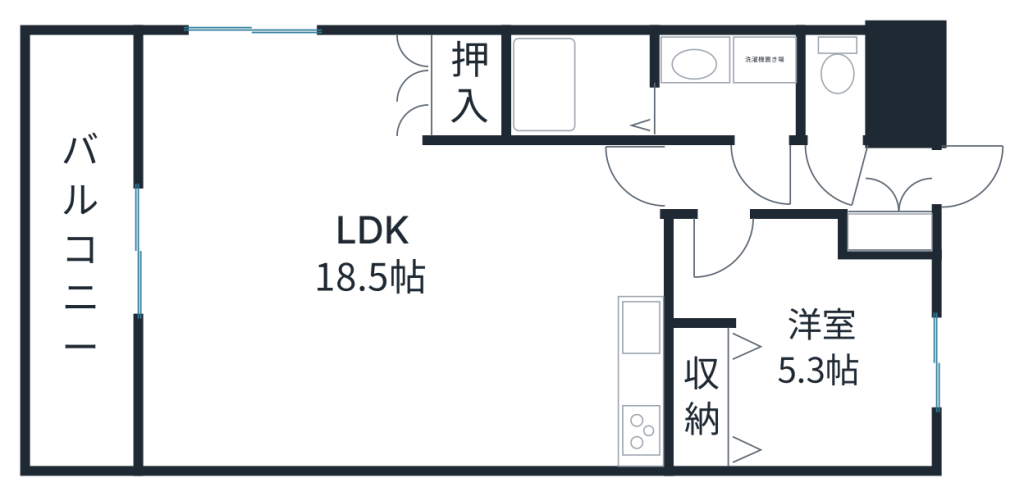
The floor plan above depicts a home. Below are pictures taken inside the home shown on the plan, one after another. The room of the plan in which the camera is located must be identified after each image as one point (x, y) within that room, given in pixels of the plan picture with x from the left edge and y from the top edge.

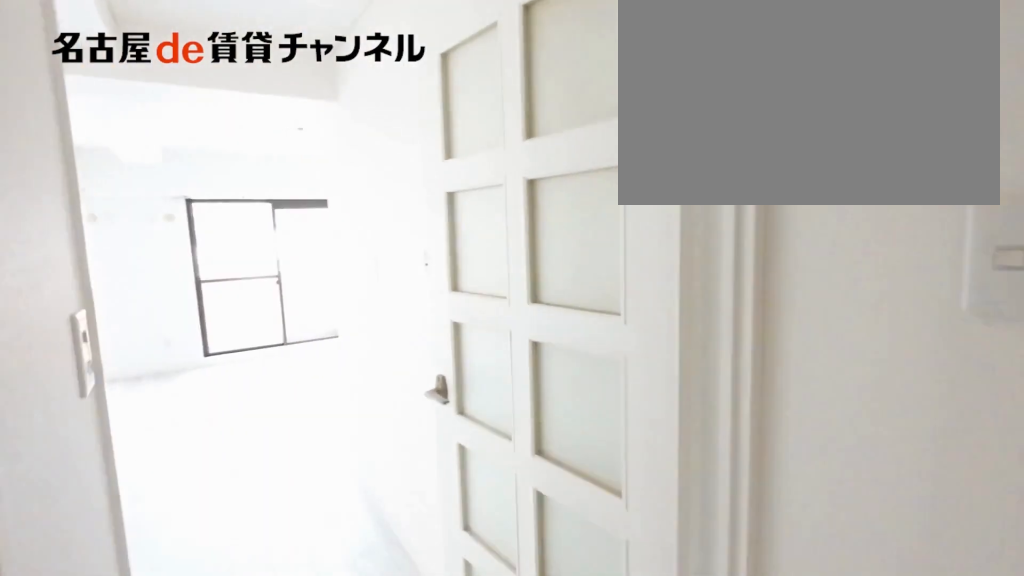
(706, 177)
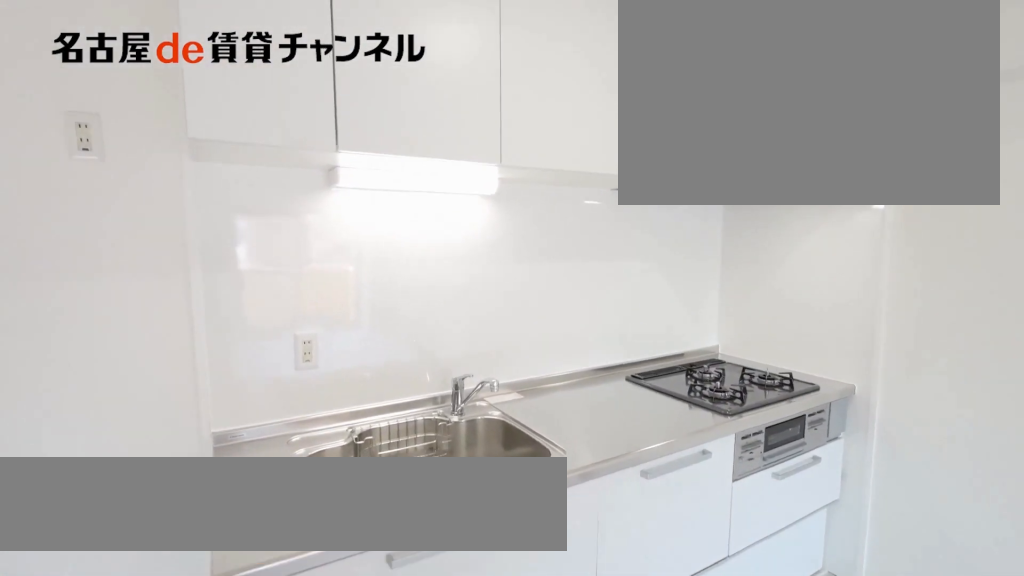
(652, 402)
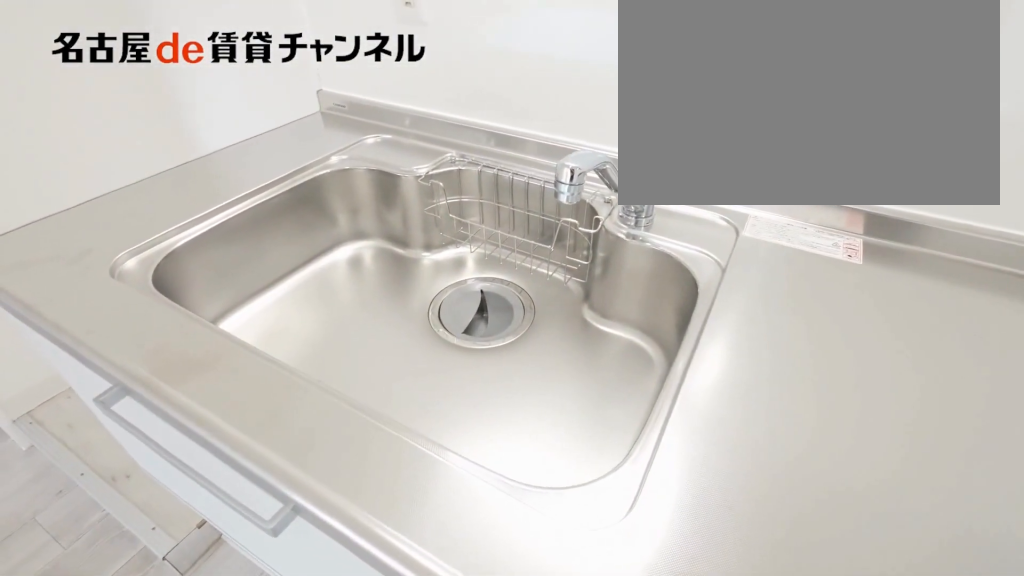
(652, 402)
